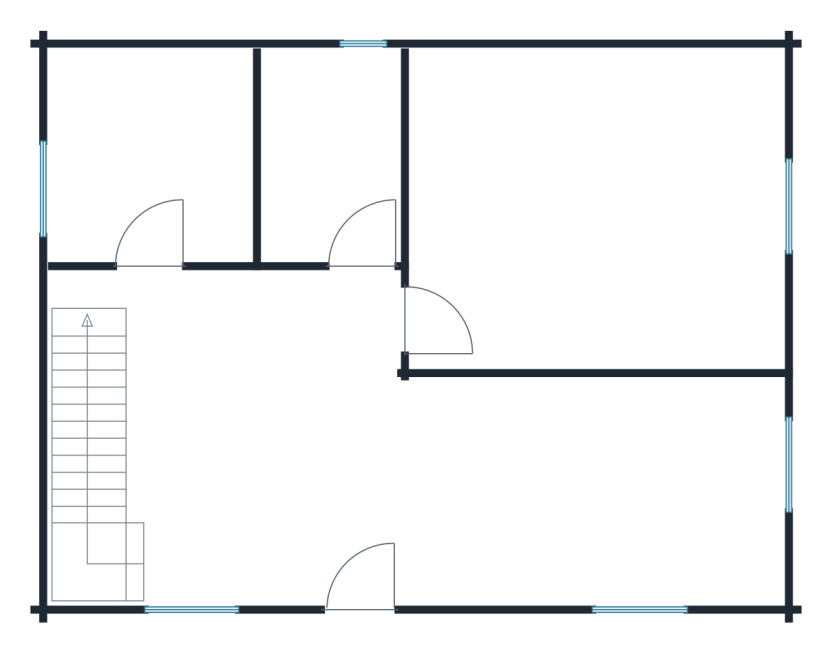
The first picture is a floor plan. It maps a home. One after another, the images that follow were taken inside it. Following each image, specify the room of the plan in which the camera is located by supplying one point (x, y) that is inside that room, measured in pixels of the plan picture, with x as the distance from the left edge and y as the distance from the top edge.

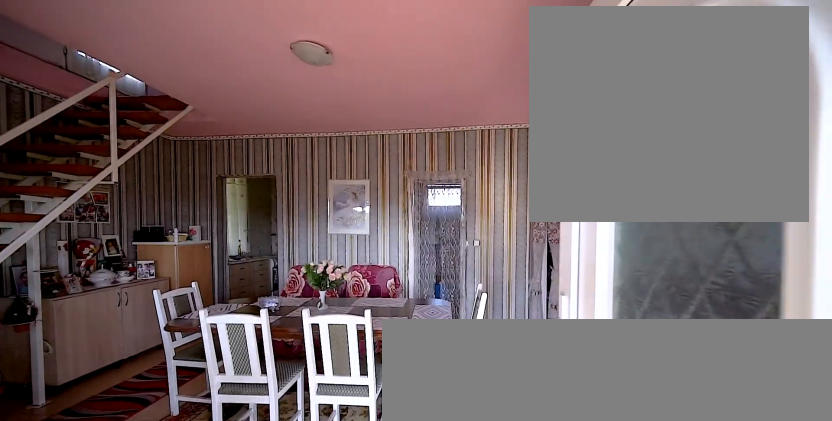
(353, 469)
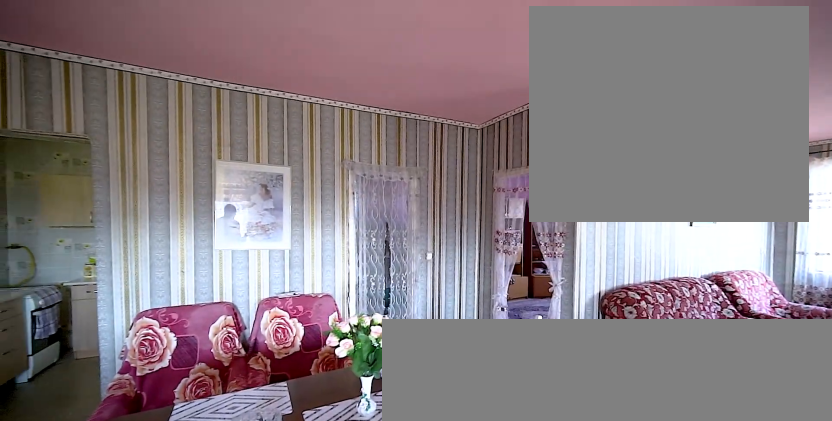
(353, 469)
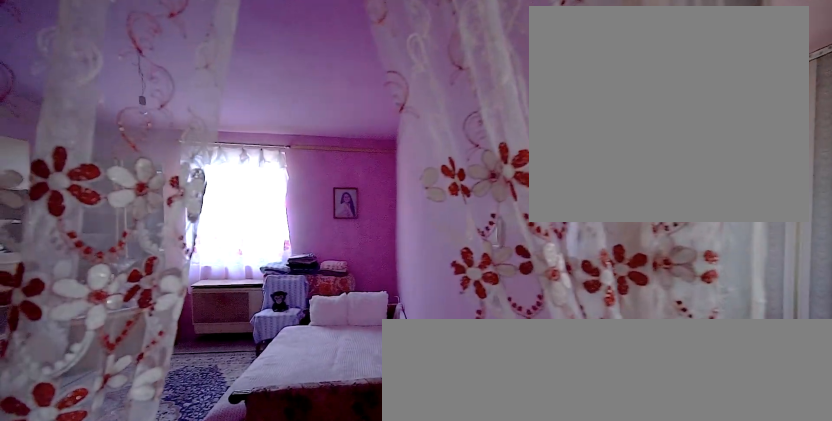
(603, 223)
